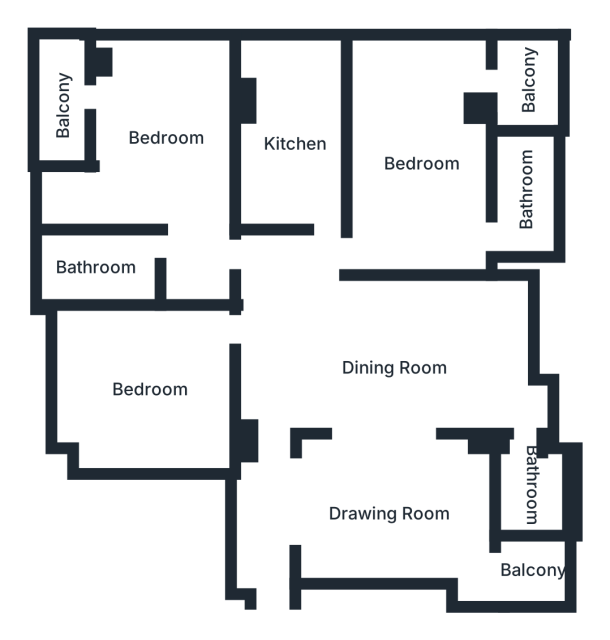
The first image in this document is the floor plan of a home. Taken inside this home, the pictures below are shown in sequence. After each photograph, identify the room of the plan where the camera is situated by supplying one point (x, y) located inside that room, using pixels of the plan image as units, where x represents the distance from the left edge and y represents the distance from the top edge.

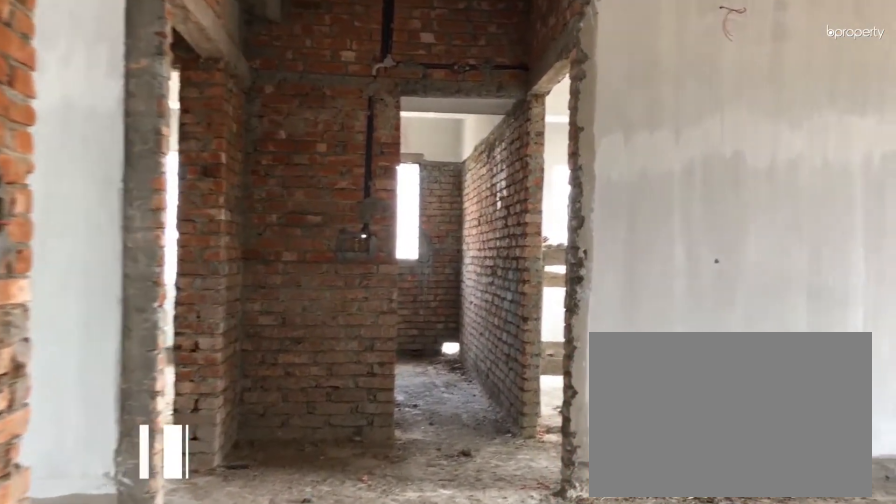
(402, 364)
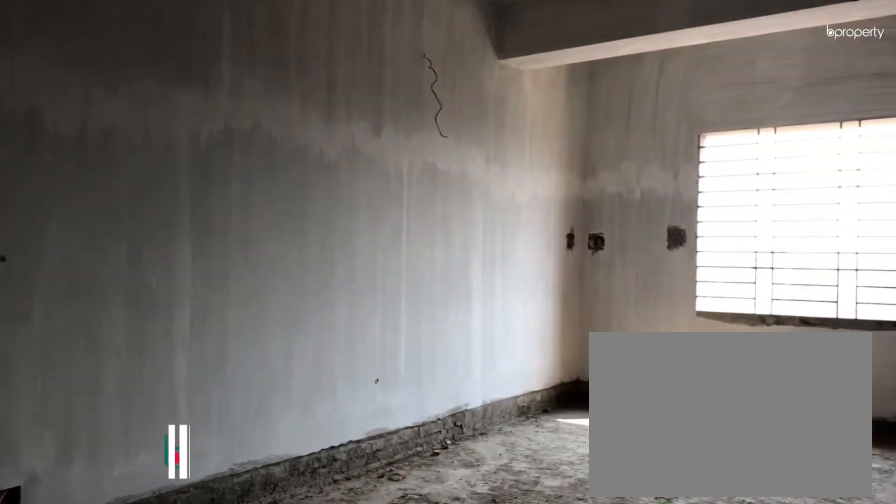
(402, 364)
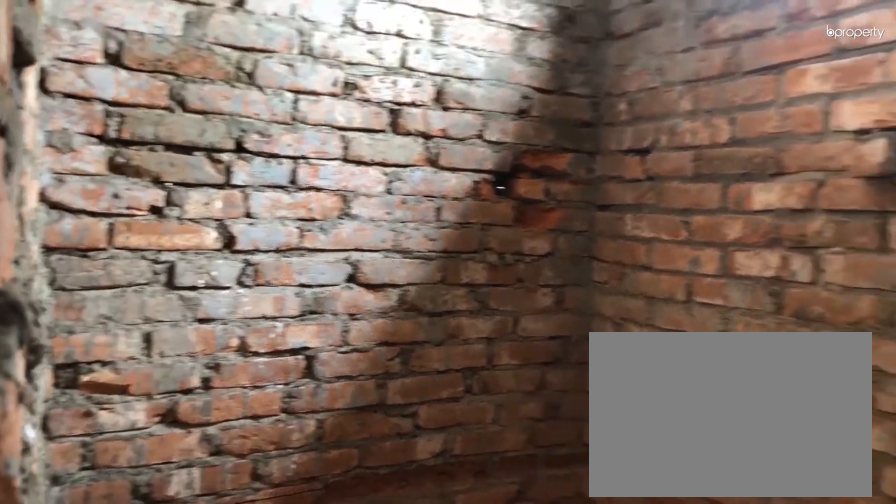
(532, 491)
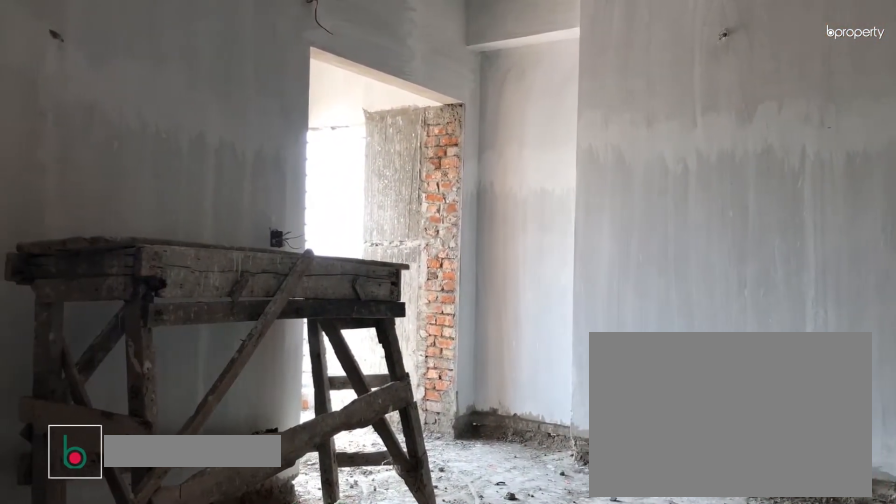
(388, 516)
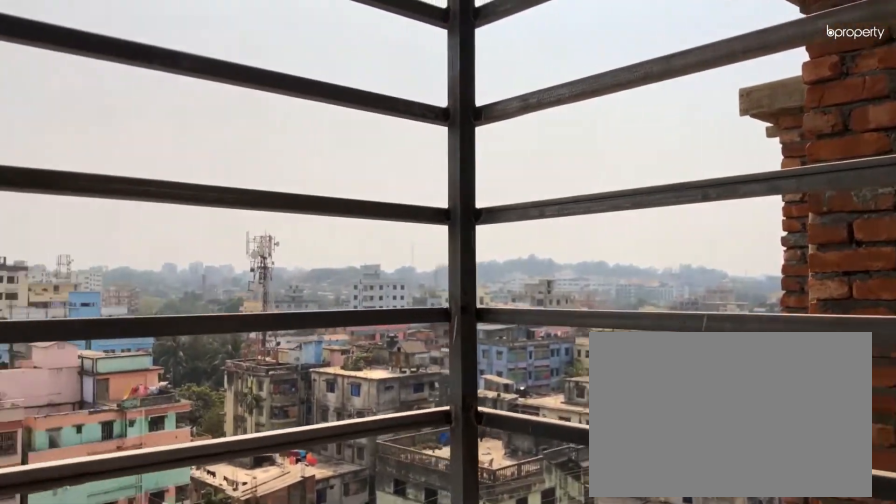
(534, 573)
